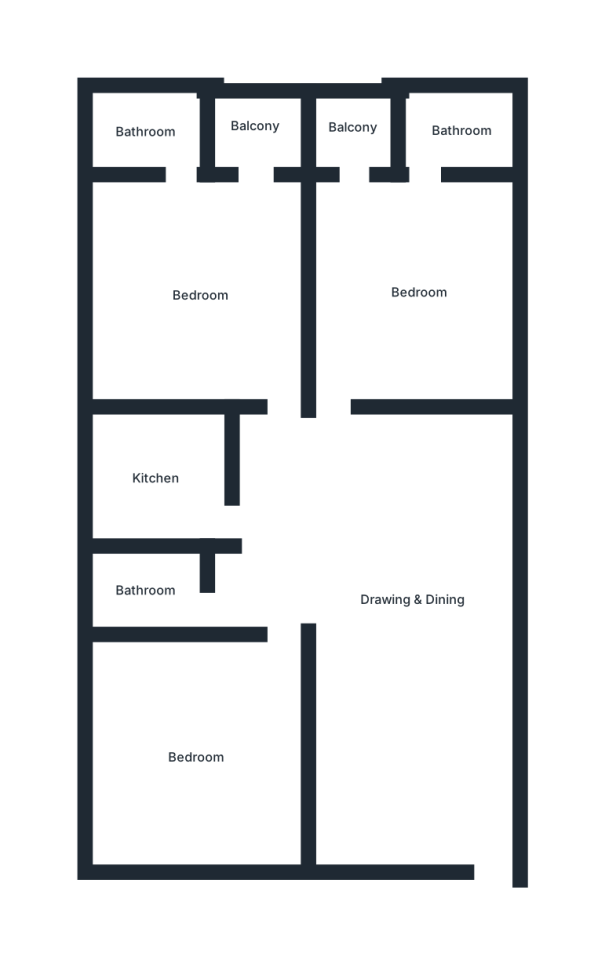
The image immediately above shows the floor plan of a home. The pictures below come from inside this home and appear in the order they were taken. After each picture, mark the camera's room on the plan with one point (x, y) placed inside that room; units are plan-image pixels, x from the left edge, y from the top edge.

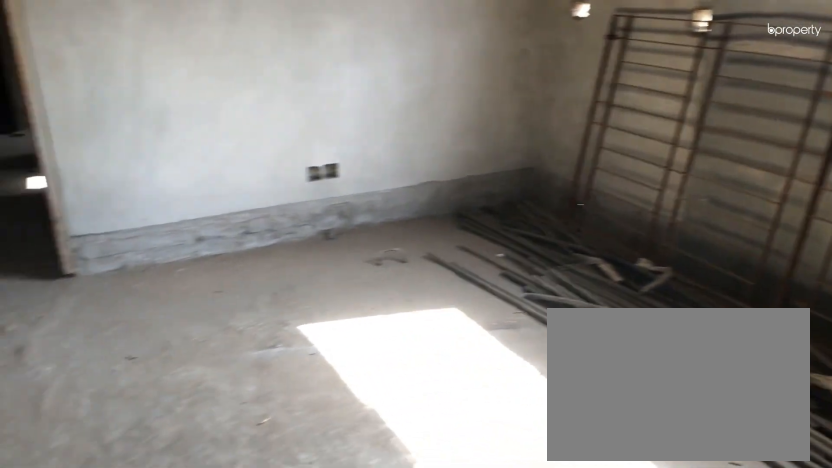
(203, 294)
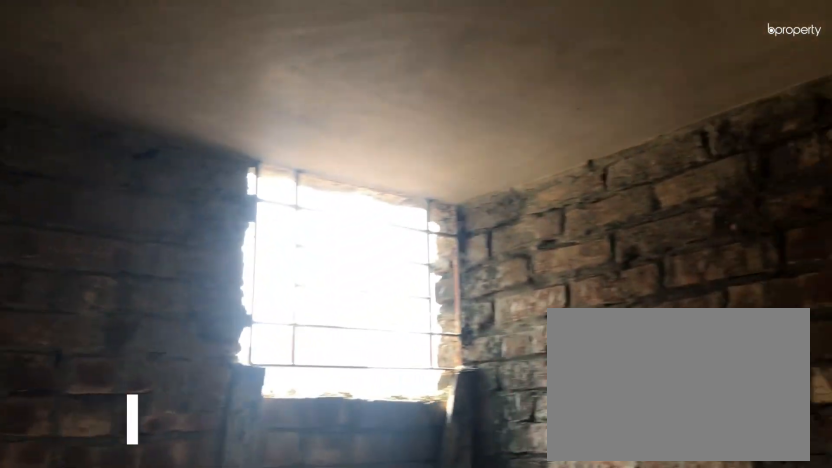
(147, 132)
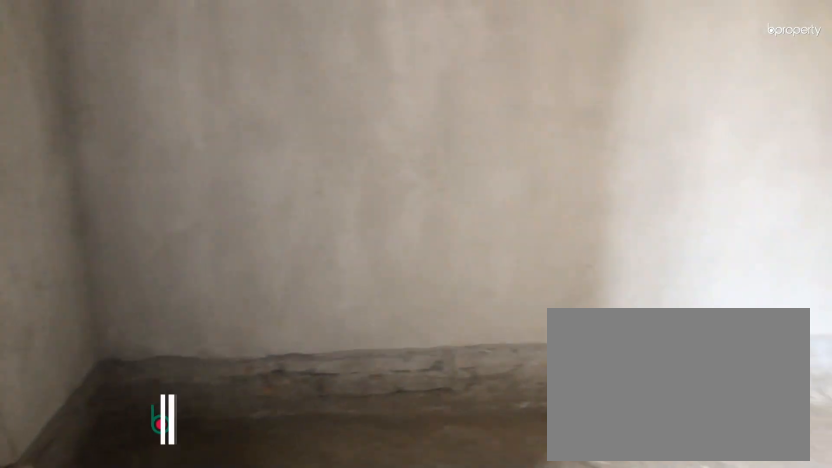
(419, 293)
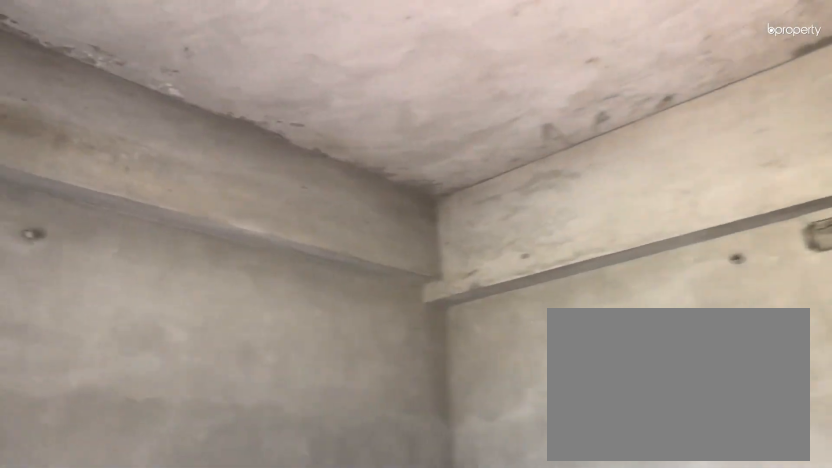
(419, 293)
